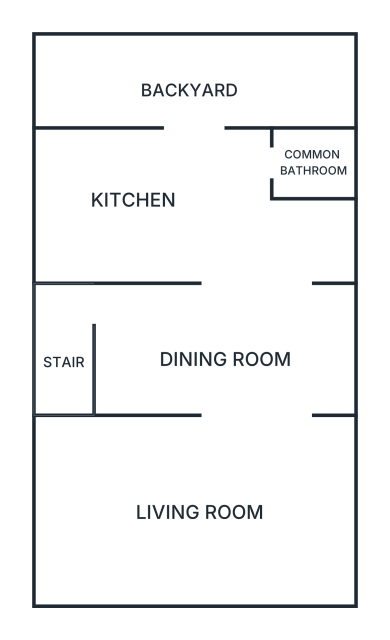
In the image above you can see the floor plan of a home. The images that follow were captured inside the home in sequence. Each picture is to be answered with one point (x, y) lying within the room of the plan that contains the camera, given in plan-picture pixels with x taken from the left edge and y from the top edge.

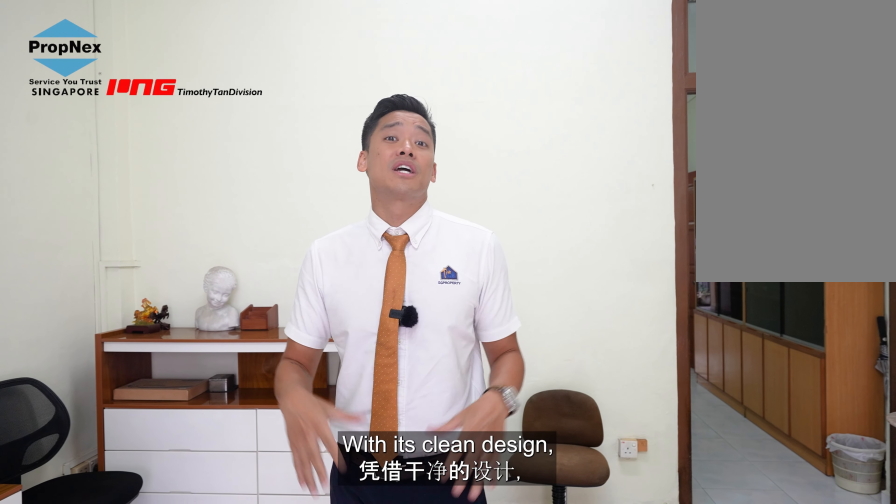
(194, 510)
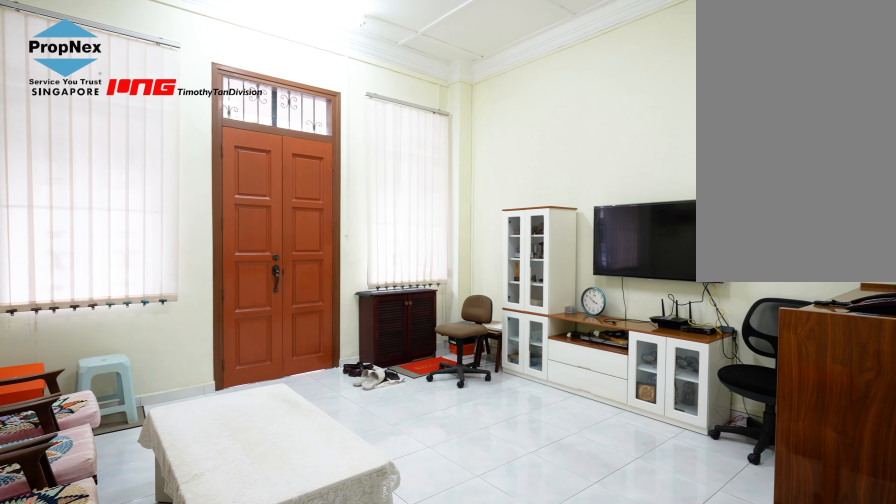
(194, 510)
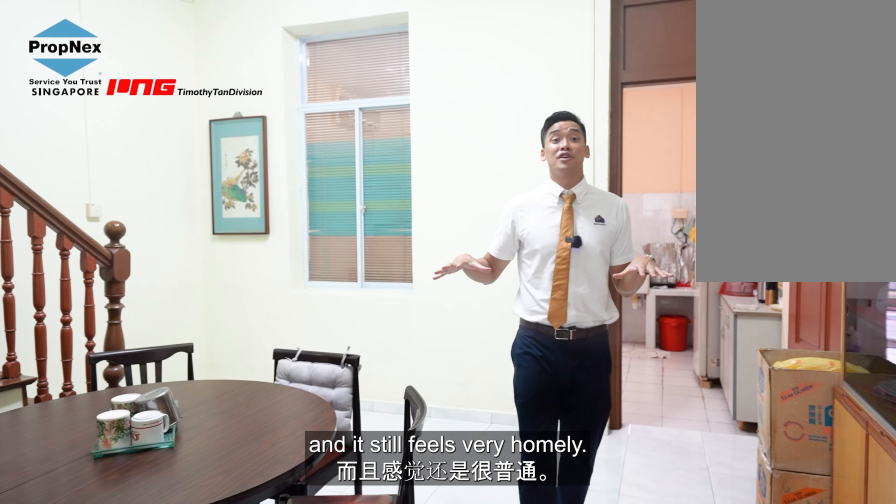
(224, 347)
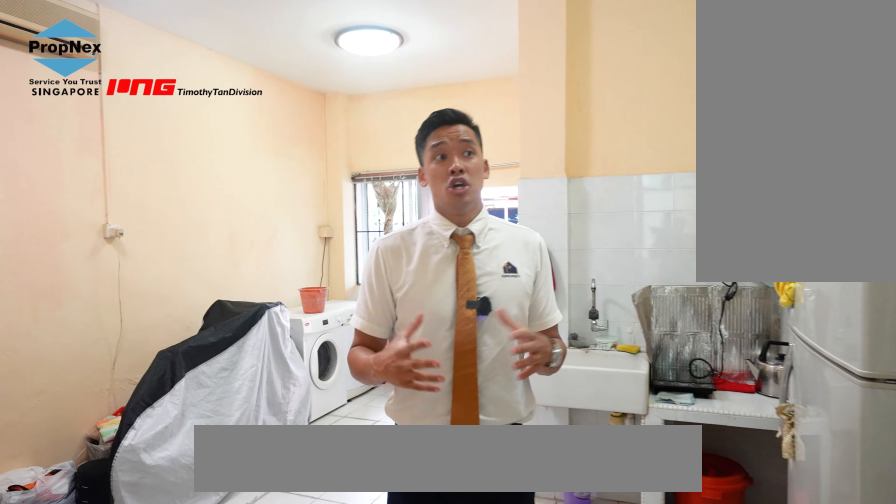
(192, 205)
